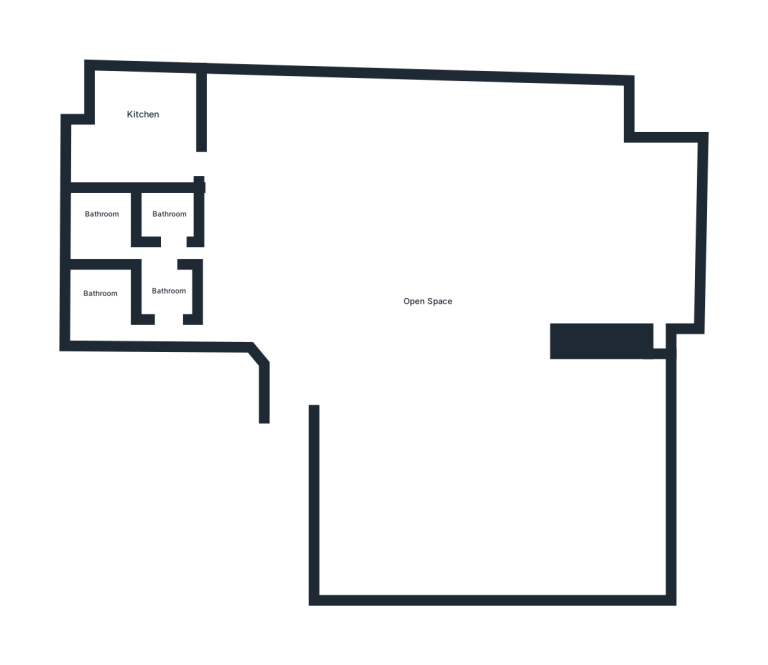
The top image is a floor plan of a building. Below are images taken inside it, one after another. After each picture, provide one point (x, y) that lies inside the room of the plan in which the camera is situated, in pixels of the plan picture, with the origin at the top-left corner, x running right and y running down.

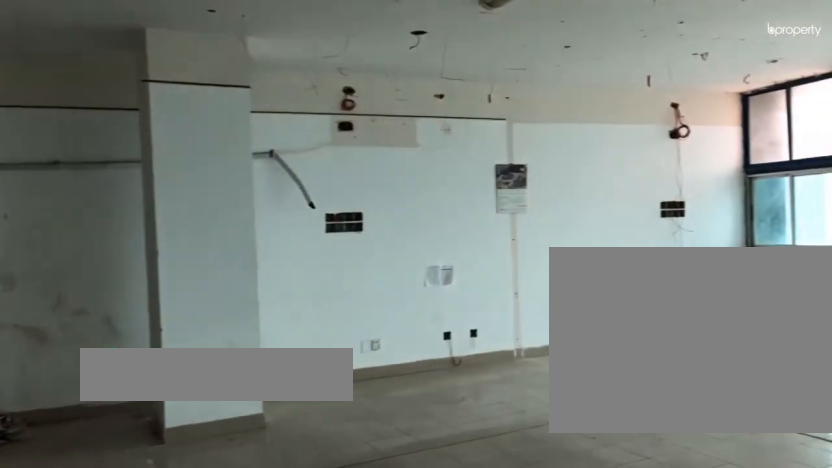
(407, 271)
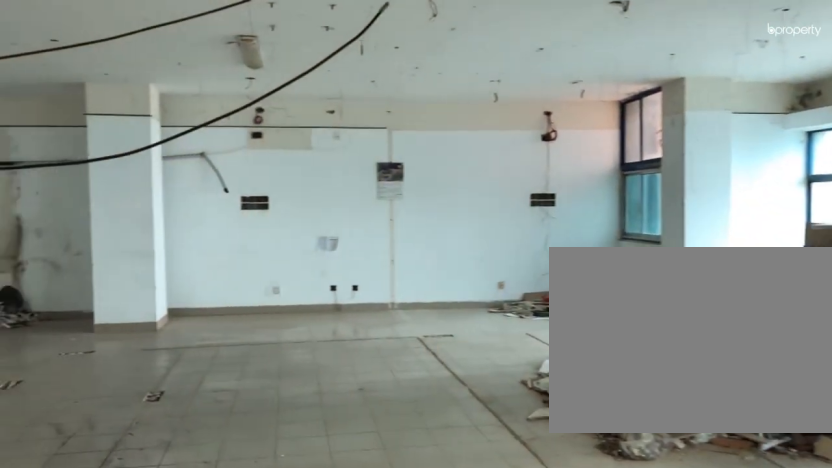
(406, 274)
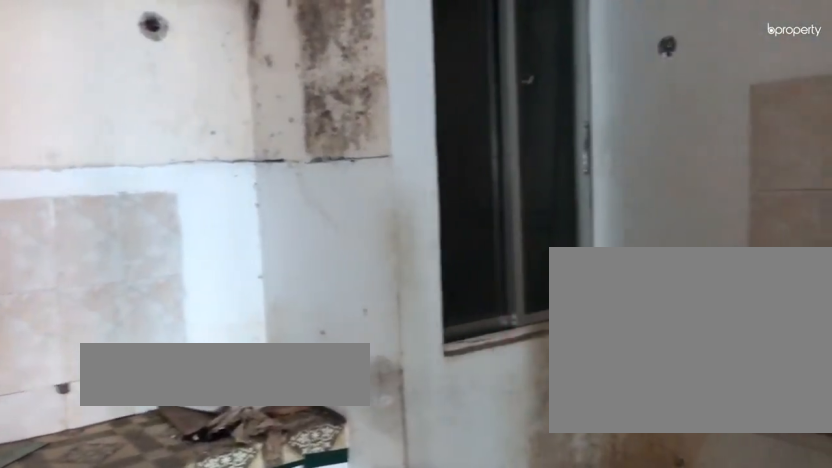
(148, 151)
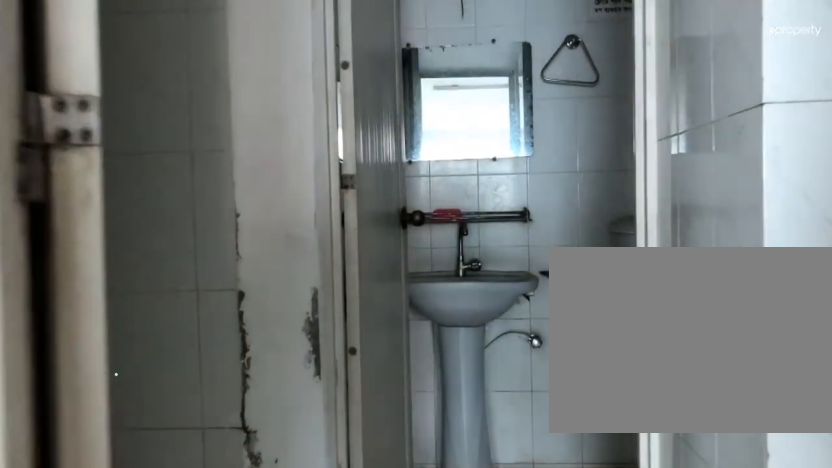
(173, 251)
